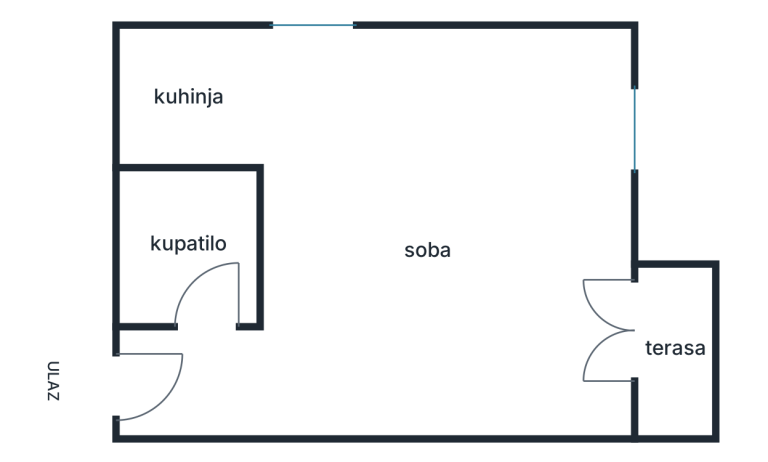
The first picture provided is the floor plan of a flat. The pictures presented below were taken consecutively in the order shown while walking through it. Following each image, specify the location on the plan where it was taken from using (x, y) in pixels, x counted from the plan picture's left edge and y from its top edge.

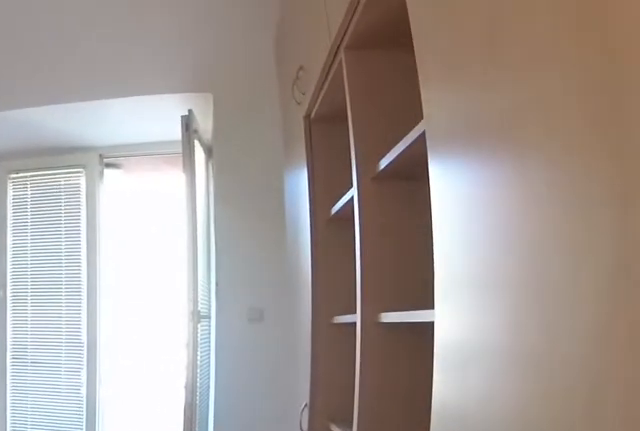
(244, 382)
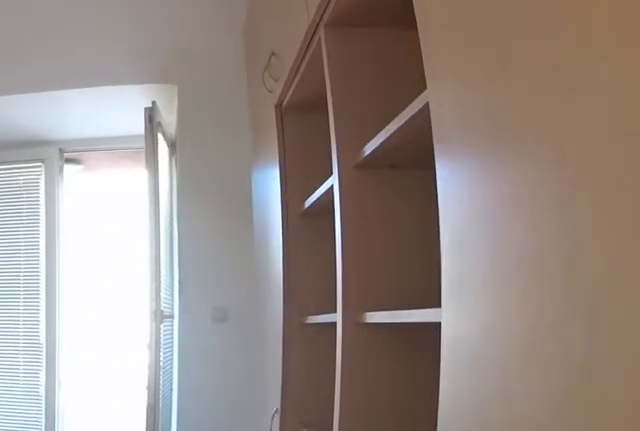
(260, 380)
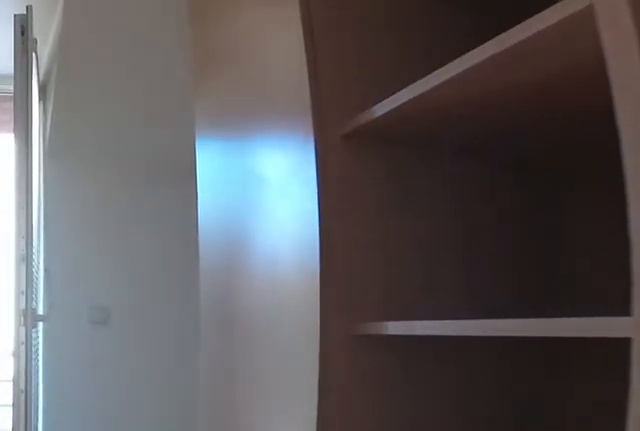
(360, 372)
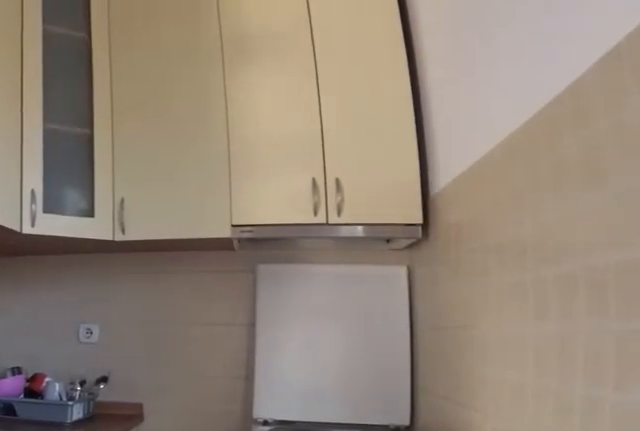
(216, 74)
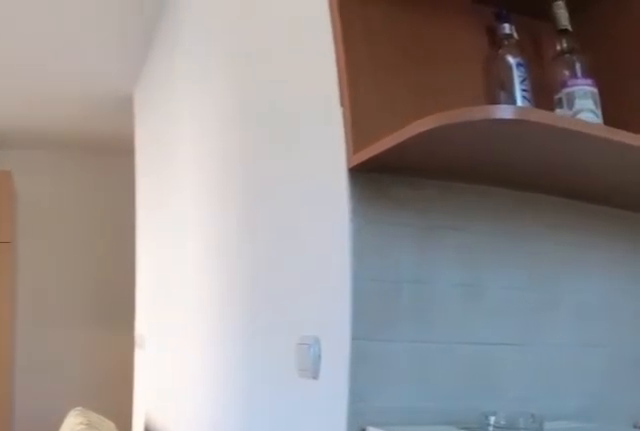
(230, 37)
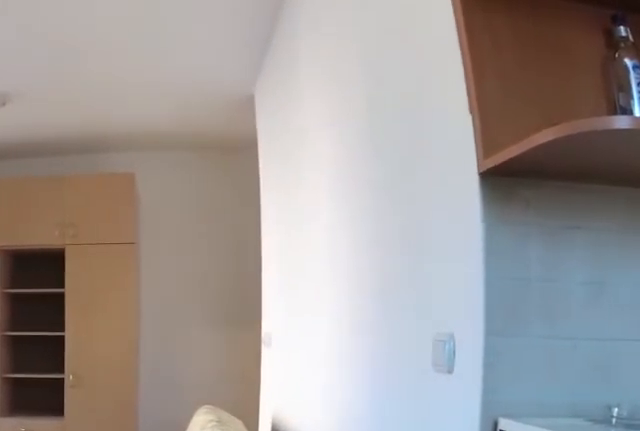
(232, 33)
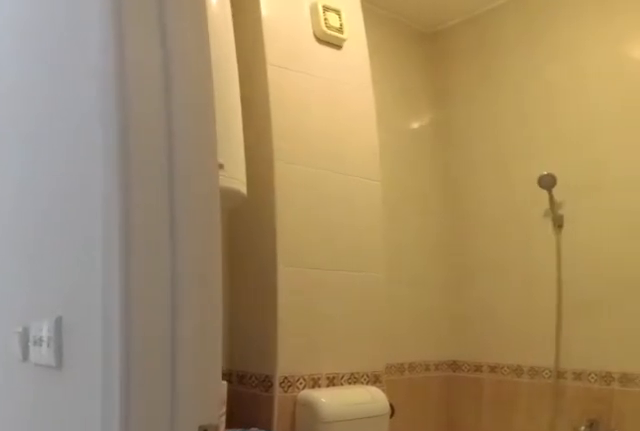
(252, 368)
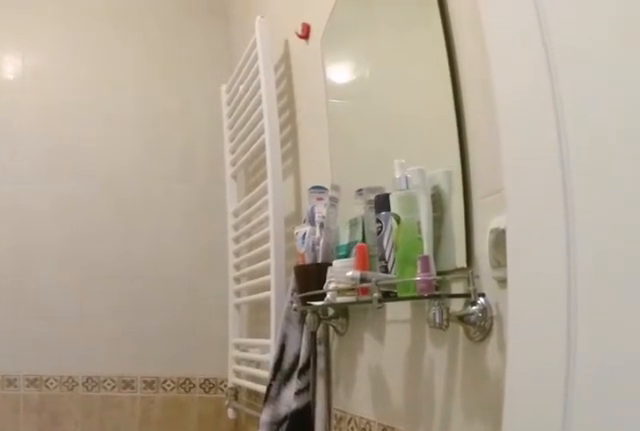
(232, 332)
